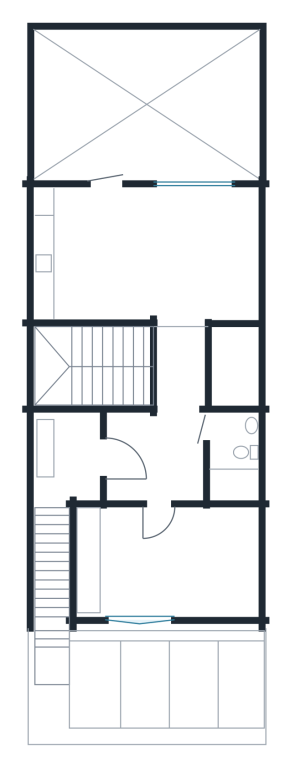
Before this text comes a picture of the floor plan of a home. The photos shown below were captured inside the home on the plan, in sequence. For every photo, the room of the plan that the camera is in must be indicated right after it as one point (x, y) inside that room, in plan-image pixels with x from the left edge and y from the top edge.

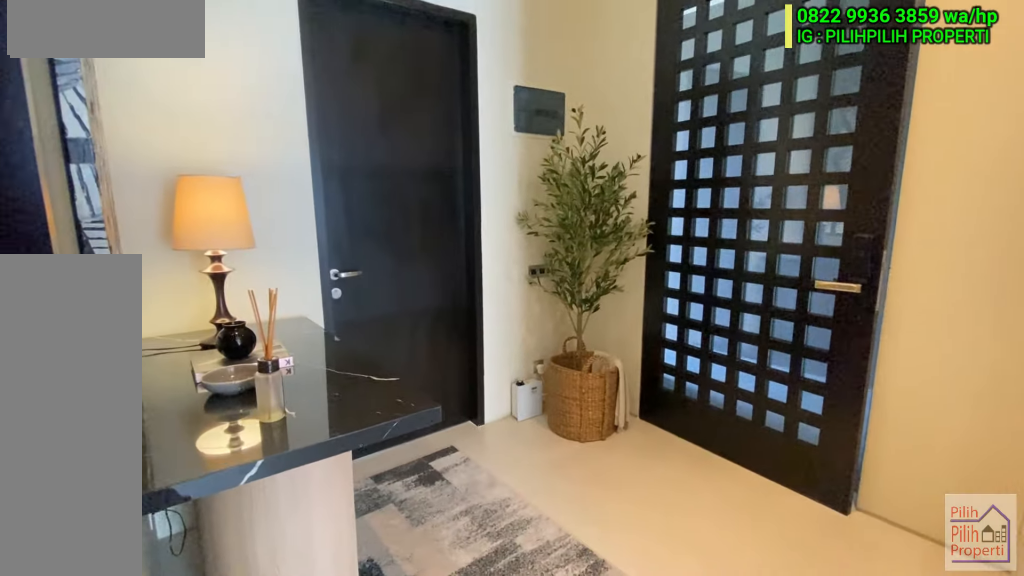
(151, 455)
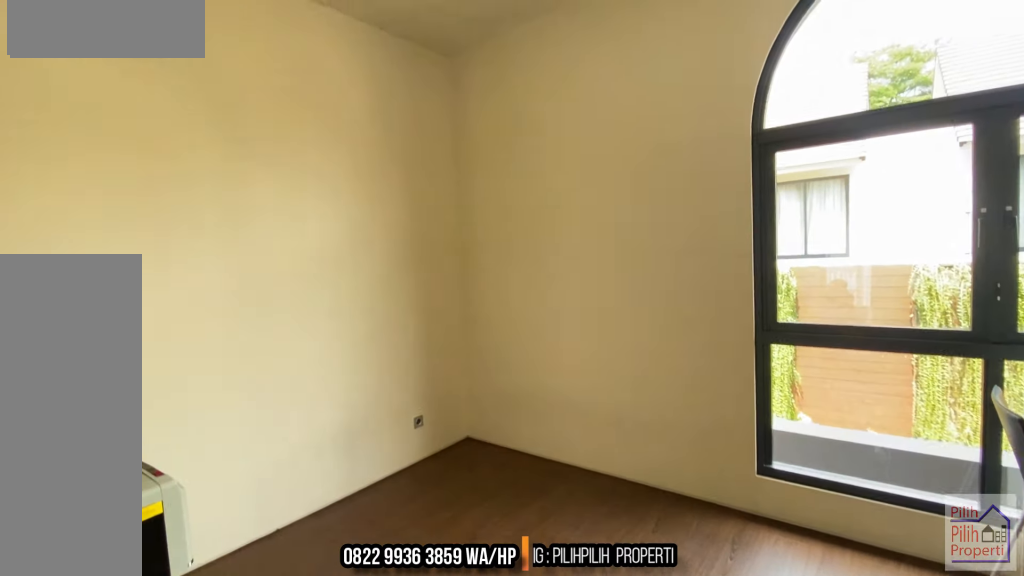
(162, 566)
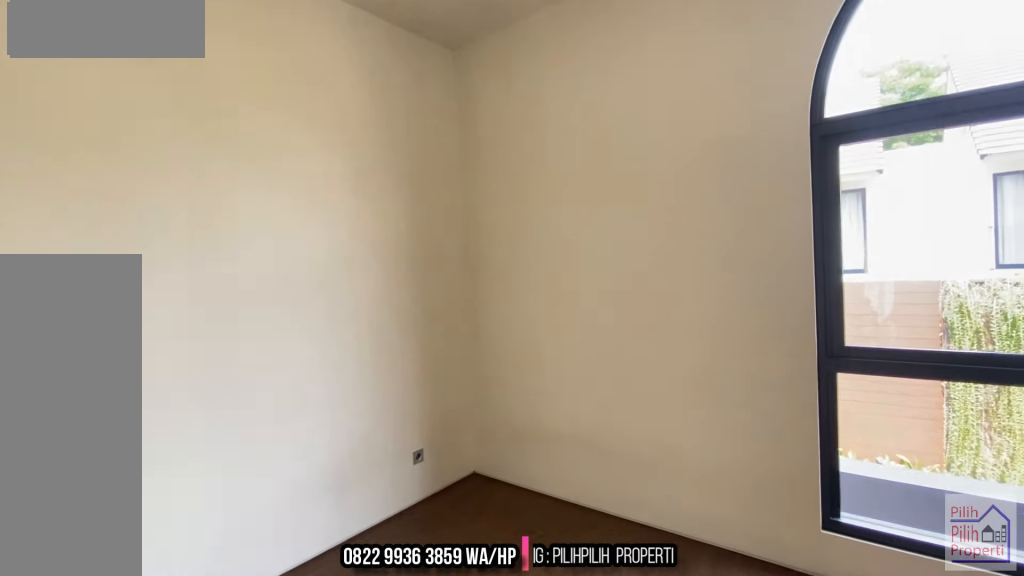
(162, 566)
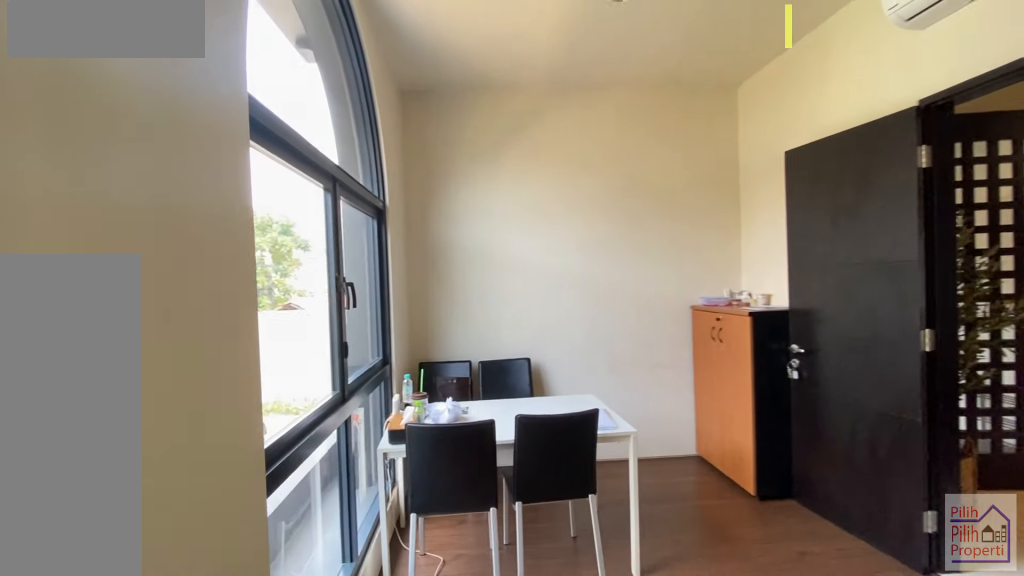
(162, 566)
